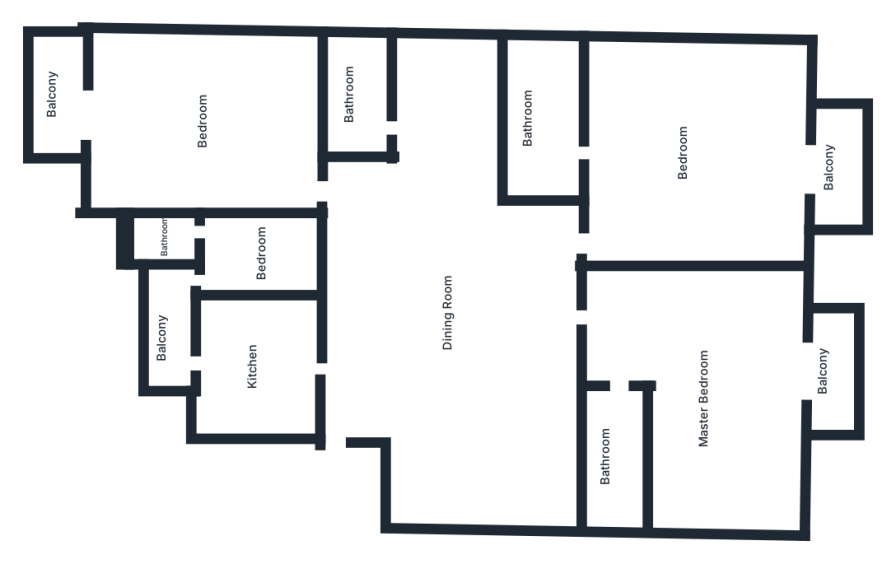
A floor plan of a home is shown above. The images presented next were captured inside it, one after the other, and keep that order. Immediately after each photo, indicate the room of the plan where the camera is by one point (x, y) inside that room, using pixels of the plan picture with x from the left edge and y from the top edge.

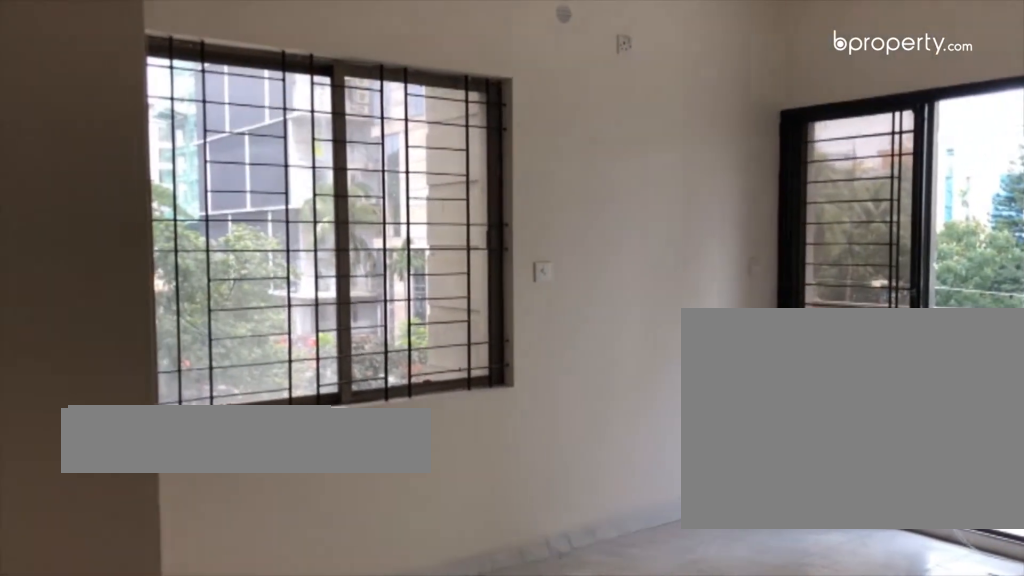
(690, 156)
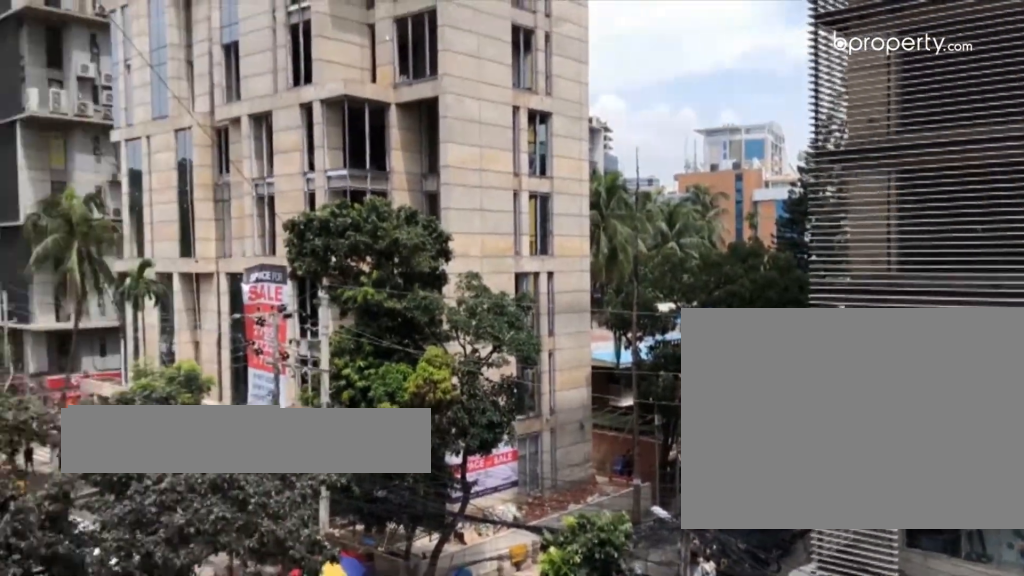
(838, 148)
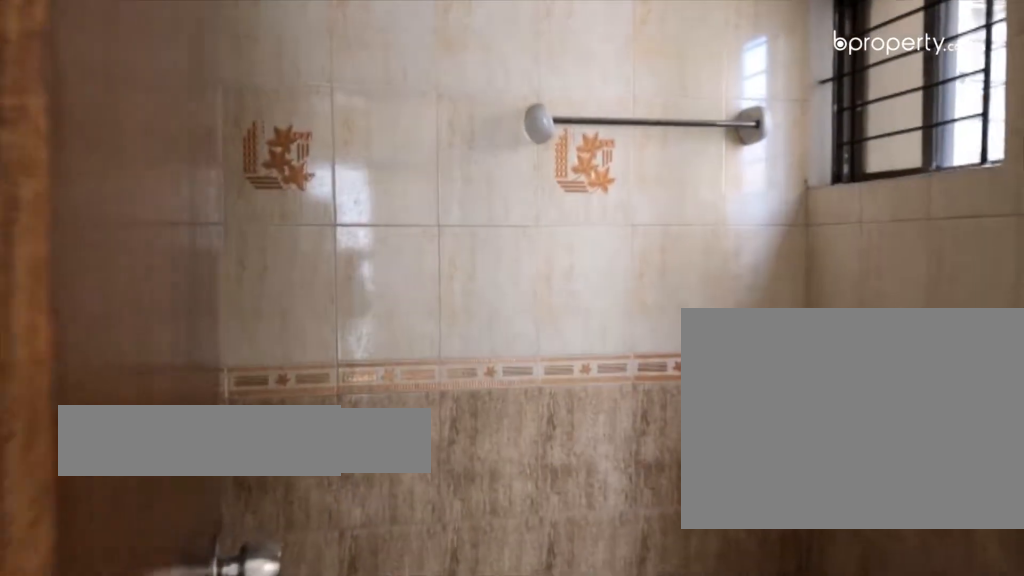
(548, 119)
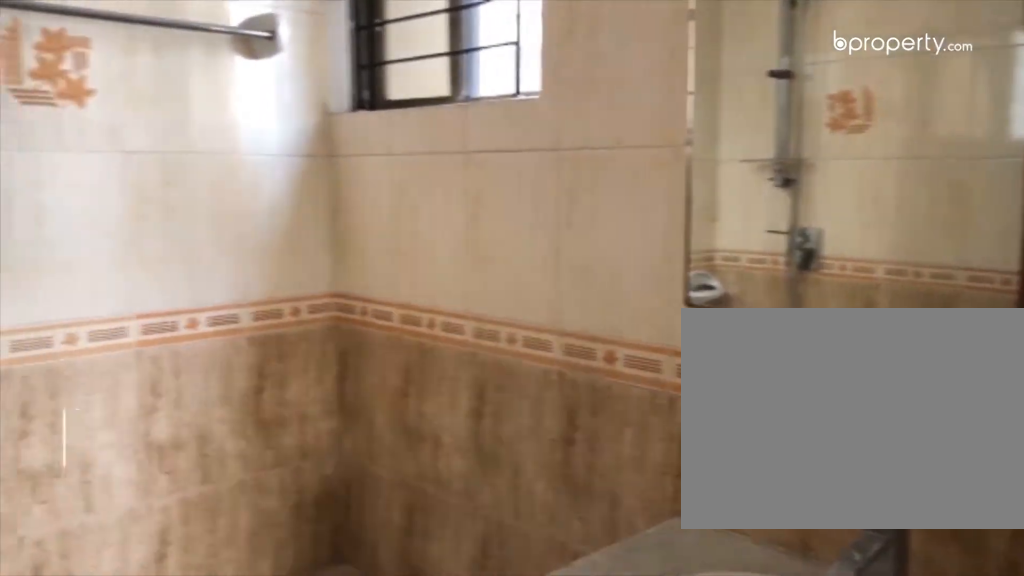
(548, 119)
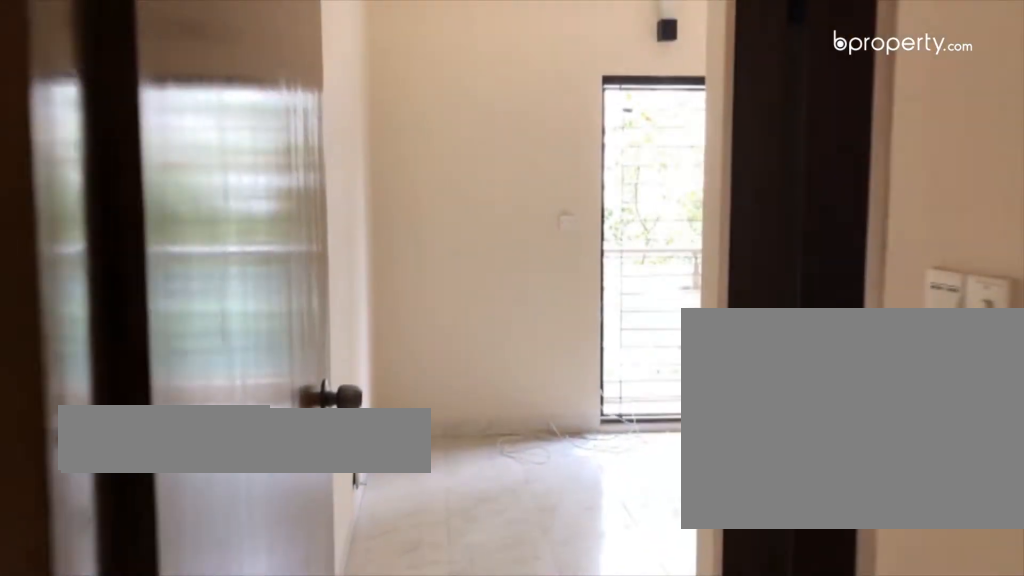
(594, 330)
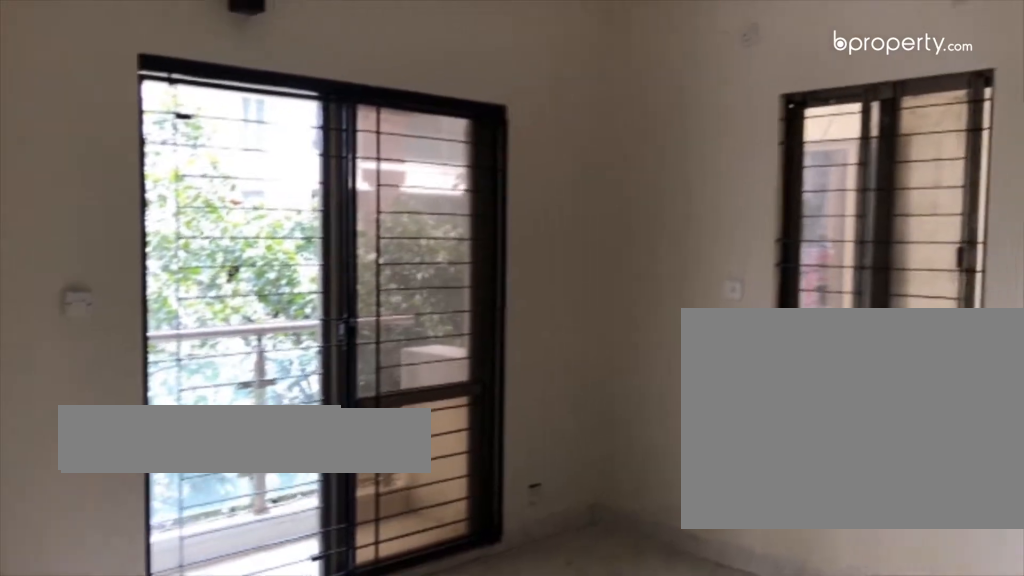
(709, 359)
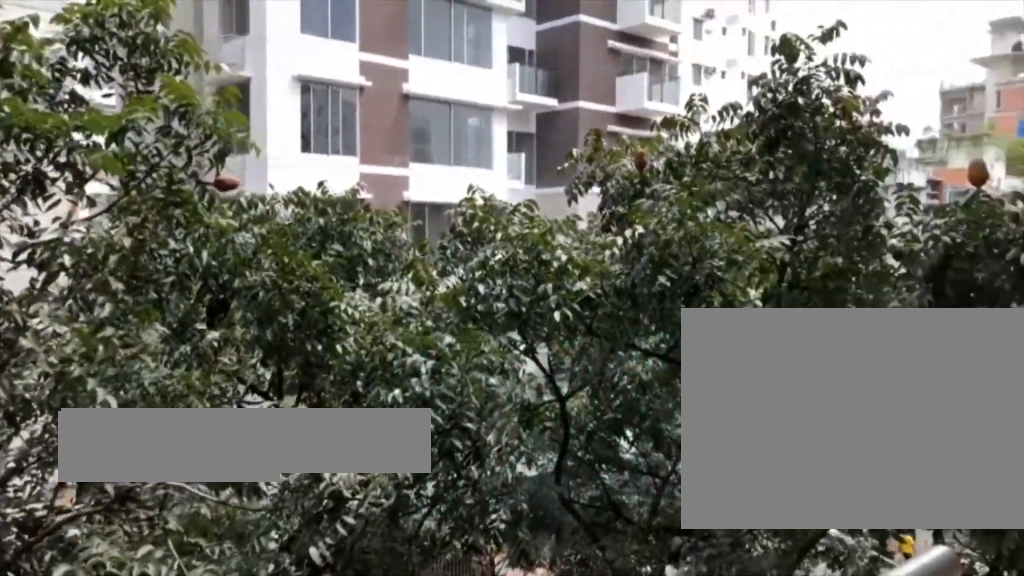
(821, 370)
